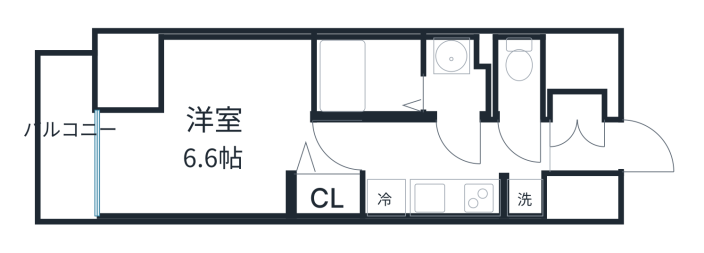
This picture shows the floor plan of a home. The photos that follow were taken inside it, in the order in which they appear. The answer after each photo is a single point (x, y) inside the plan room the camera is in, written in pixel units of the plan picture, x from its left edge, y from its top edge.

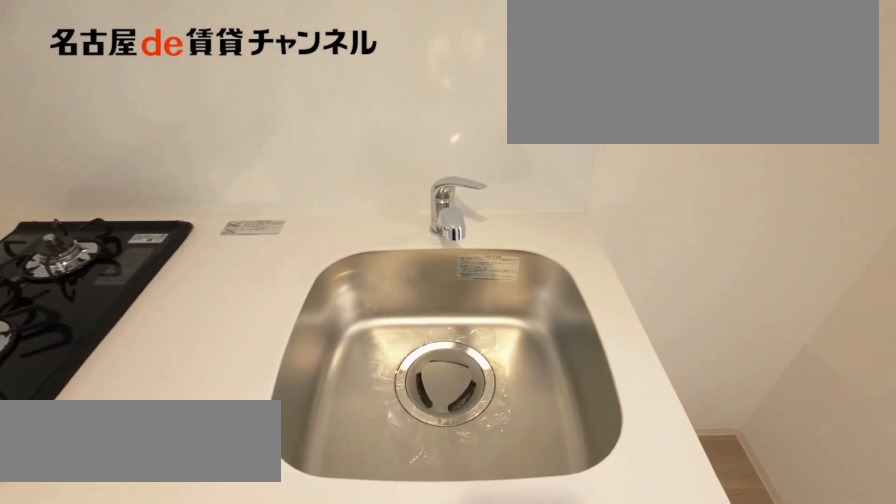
(432, 194)
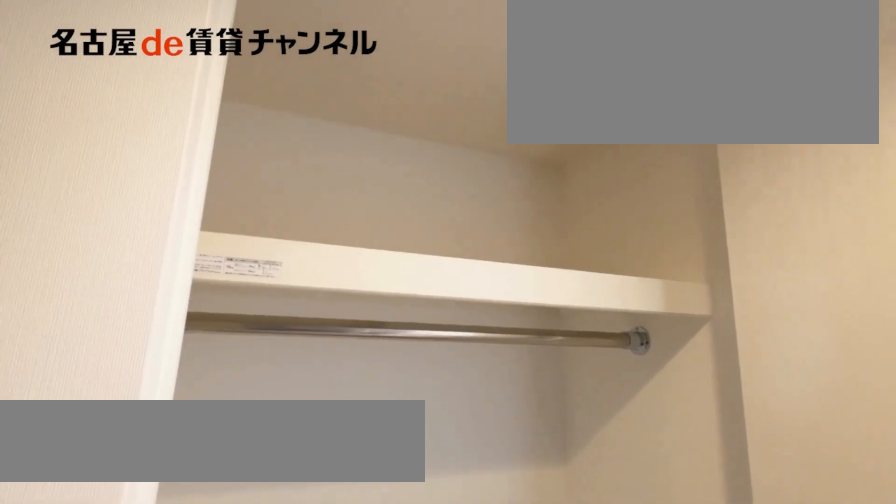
(325, 195)
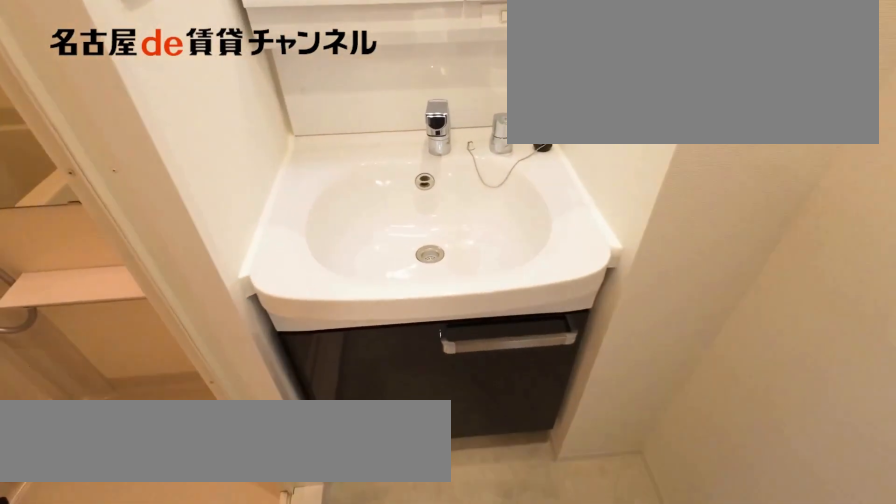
(458, 77)
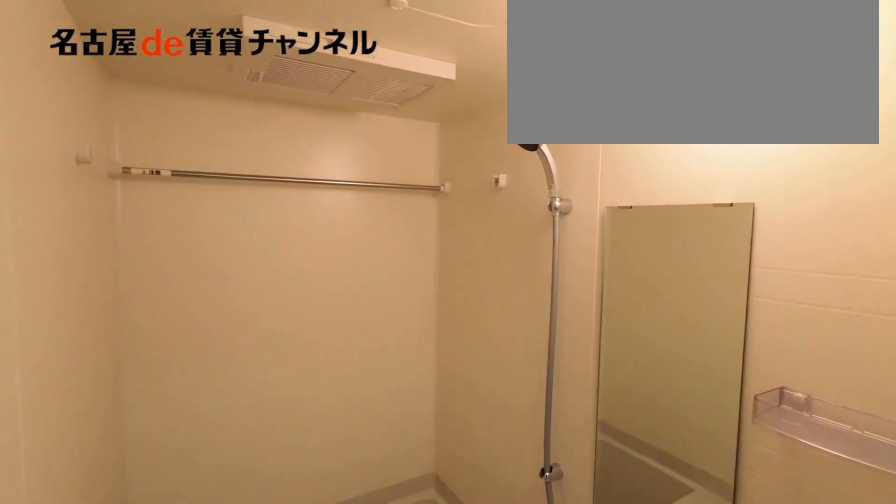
(368, 76)
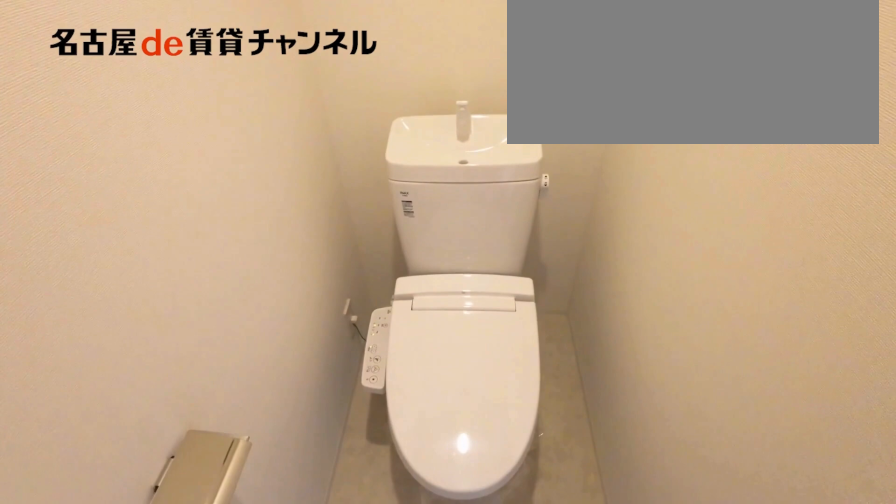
(516, 76)
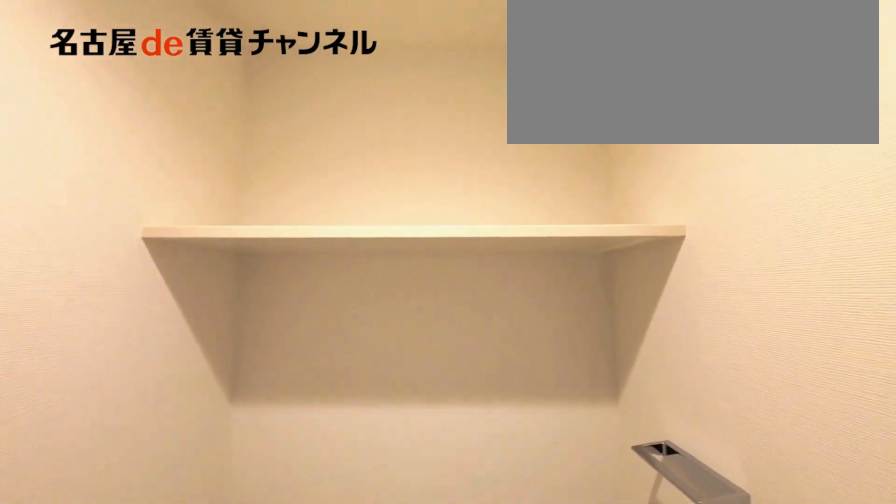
(516, 76)
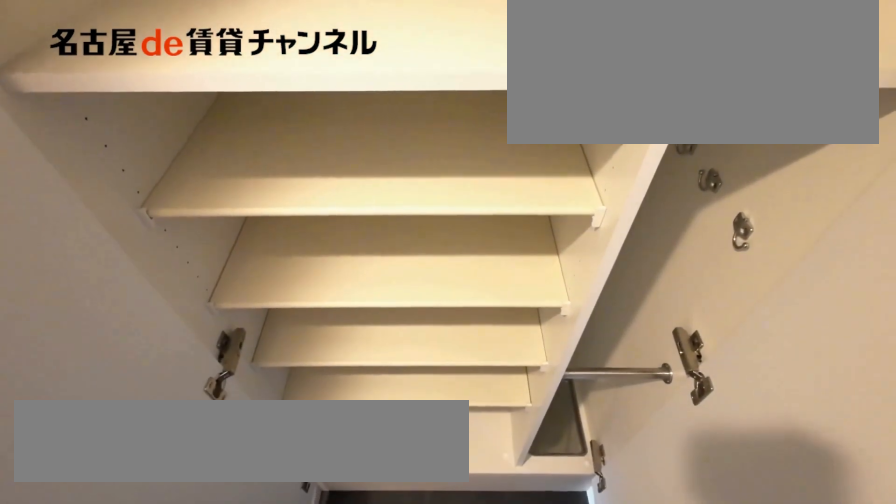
(582, 104)
